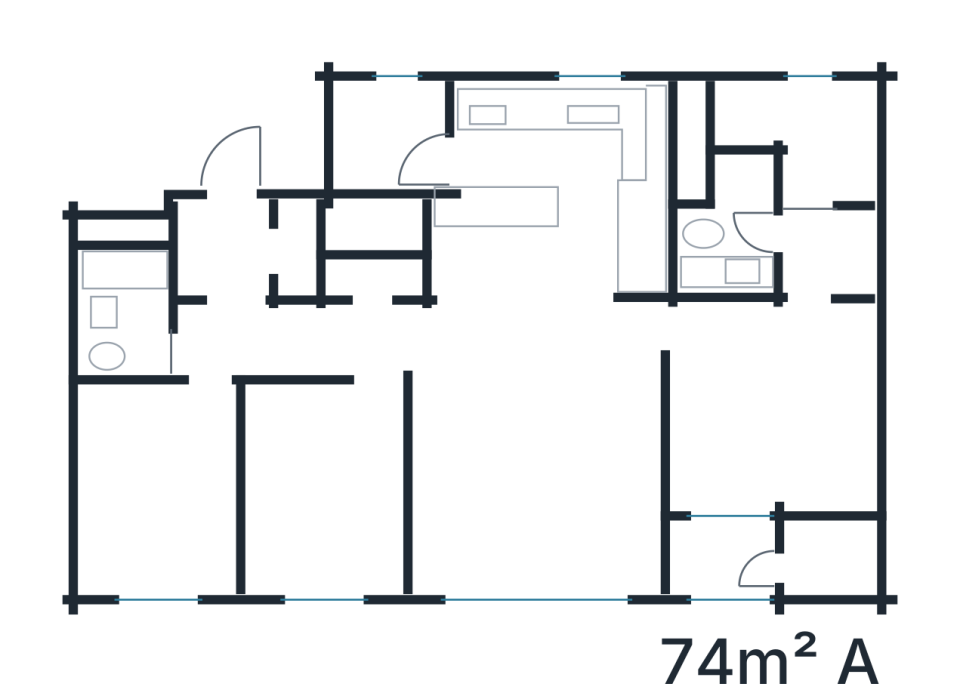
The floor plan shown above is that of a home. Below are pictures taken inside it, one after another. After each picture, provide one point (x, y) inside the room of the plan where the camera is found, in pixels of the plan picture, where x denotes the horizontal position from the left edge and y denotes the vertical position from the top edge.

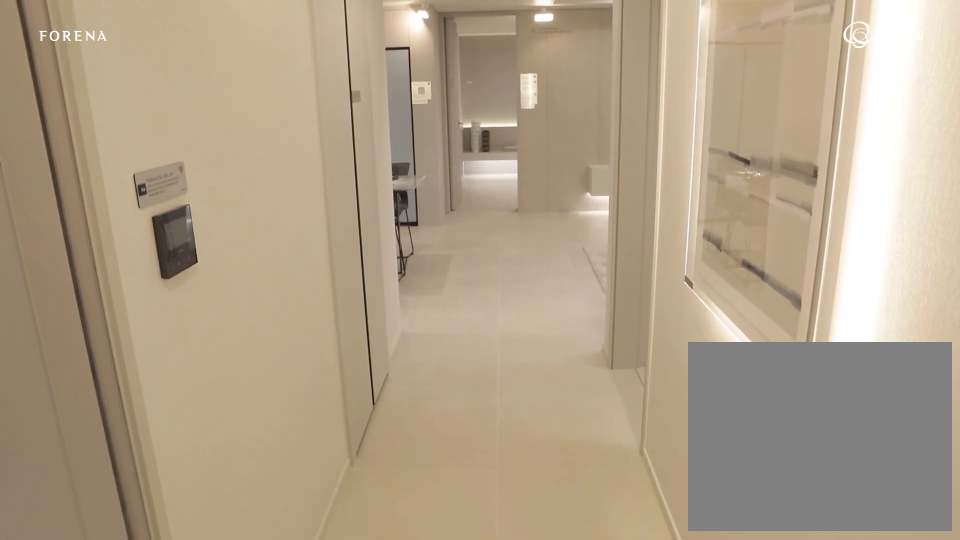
(342, 340)
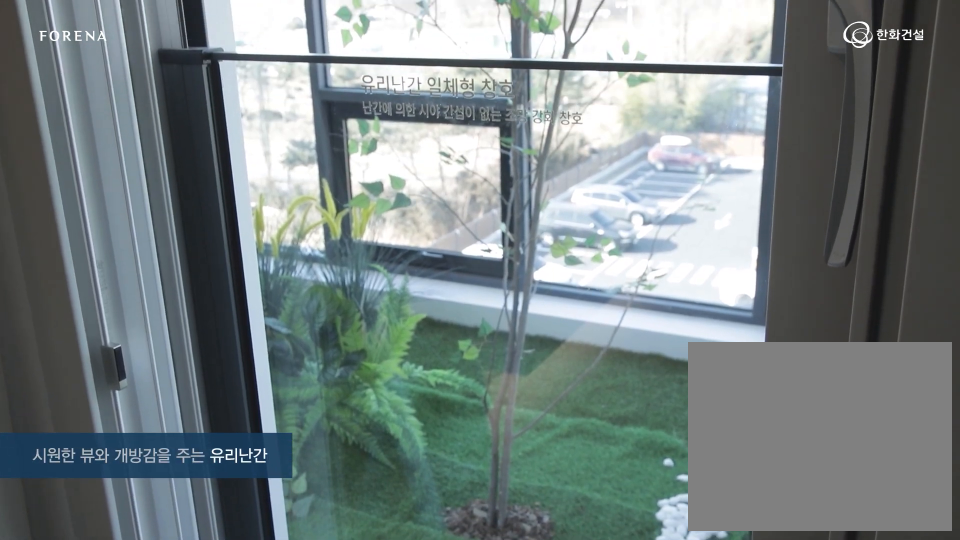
(544, 463)
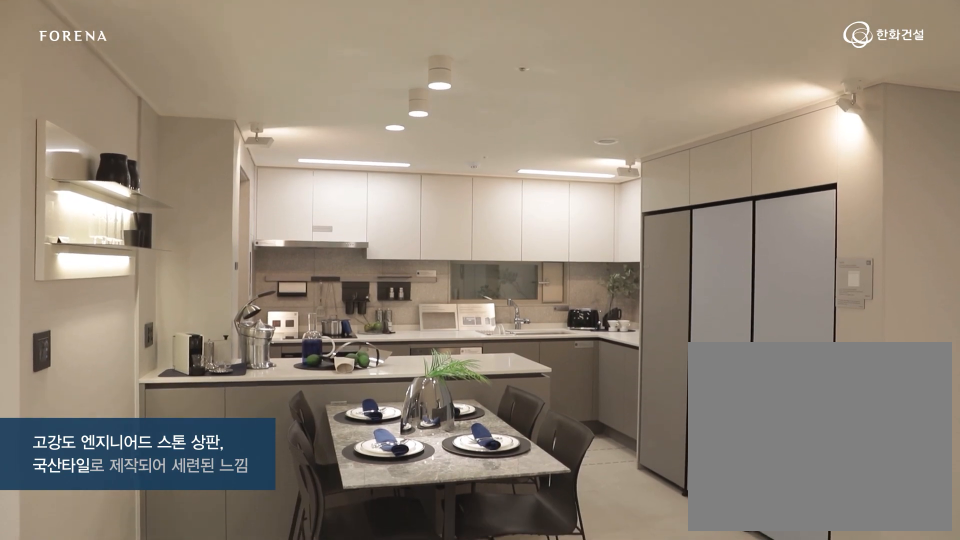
(527, 269)
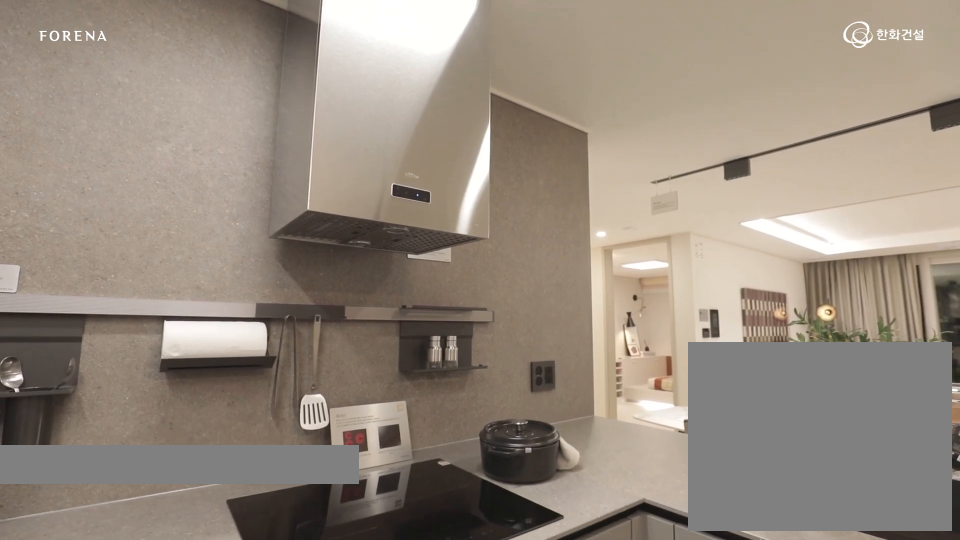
(527, 269)
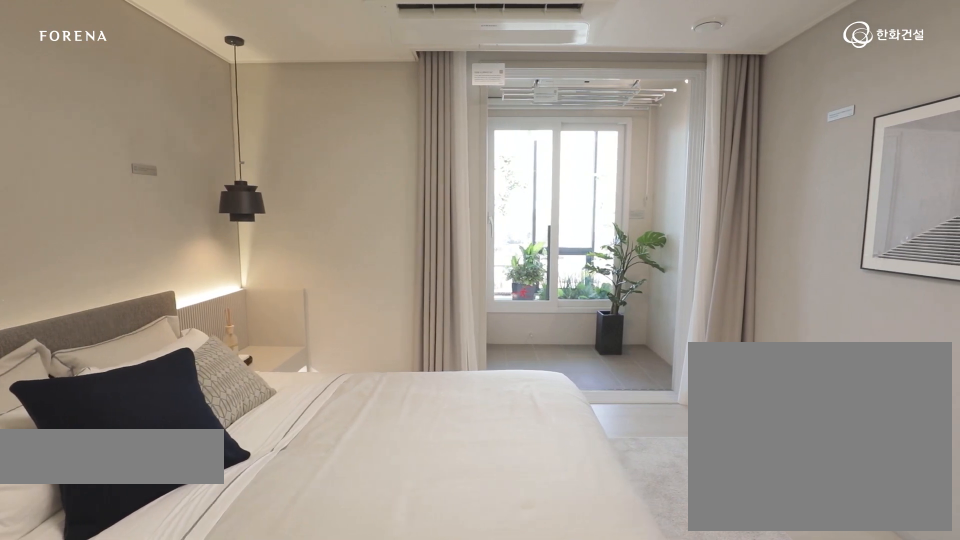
(775, 395)
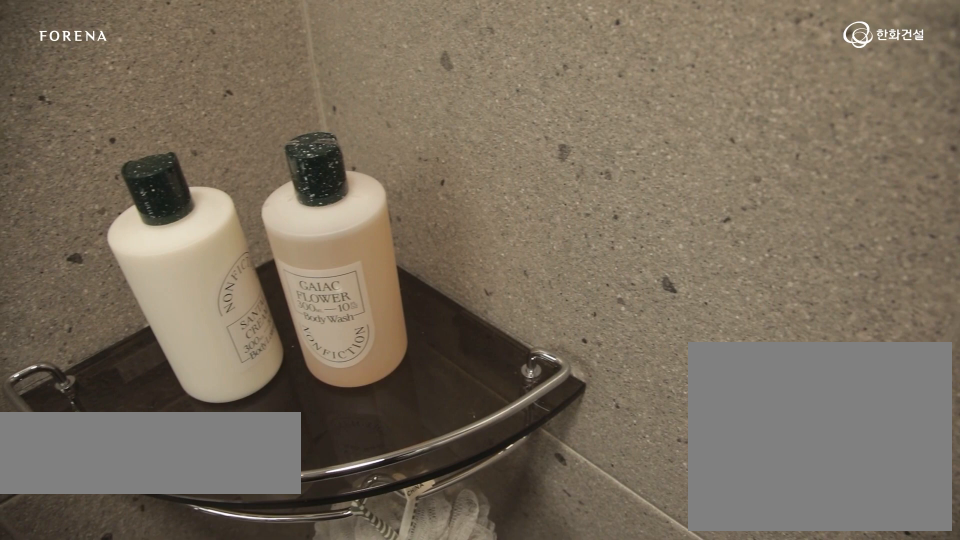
(762, 235)
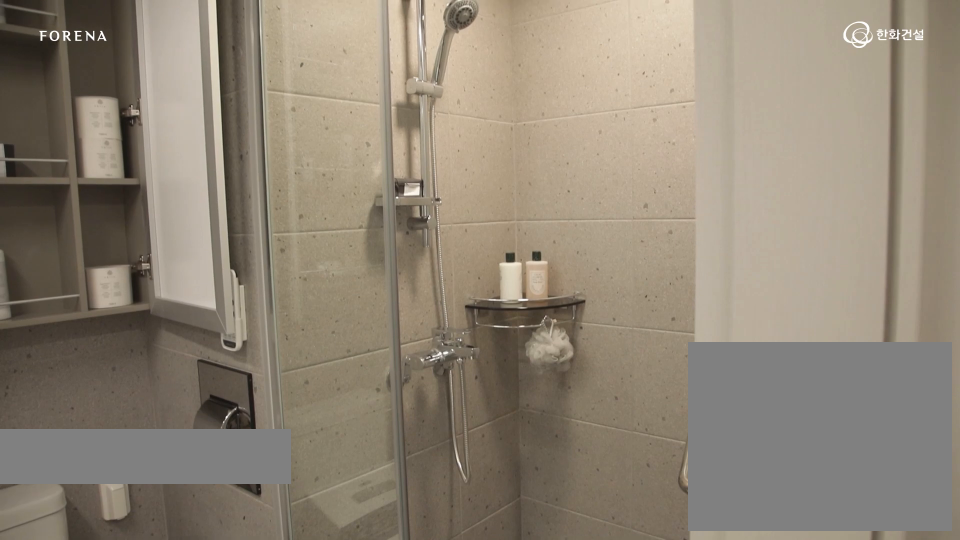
(762, 235)
